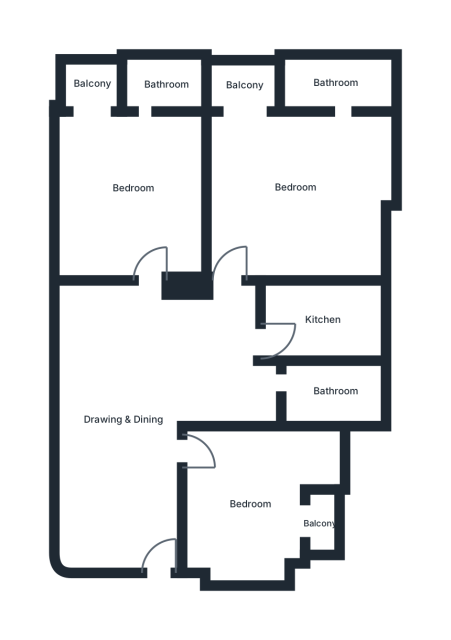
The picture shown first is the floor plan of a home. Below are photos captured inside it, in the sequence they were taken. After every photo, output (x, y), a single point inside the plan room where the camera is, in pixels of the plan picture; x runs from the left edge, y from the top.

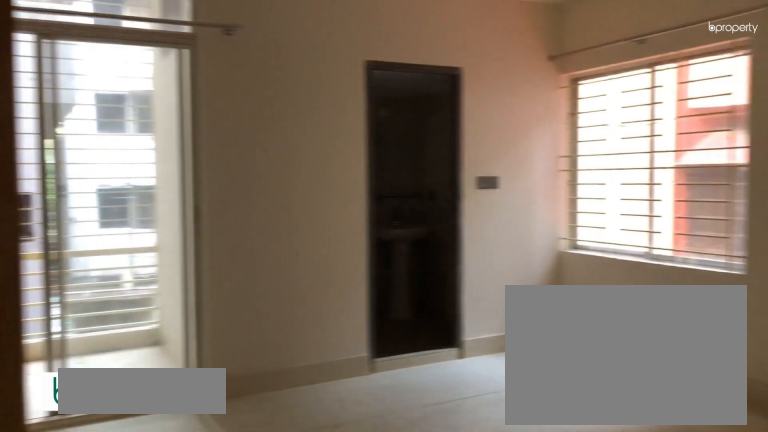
(298, 187)
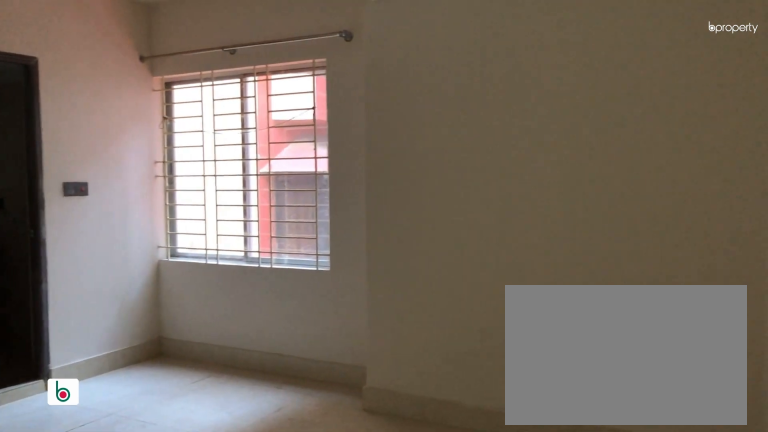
(298, 187)
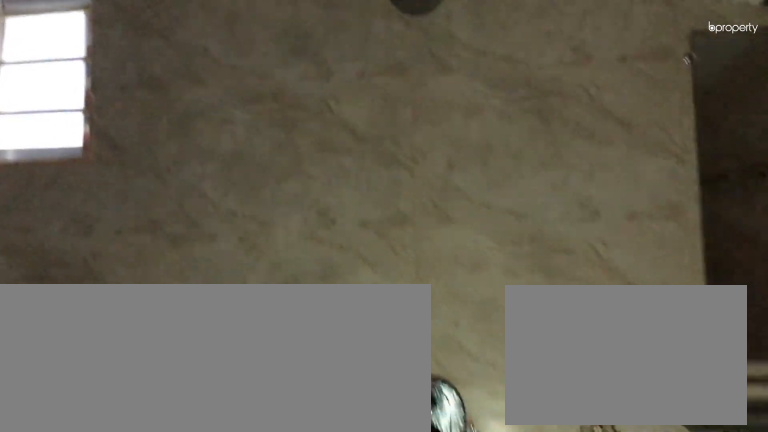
(339, 87)
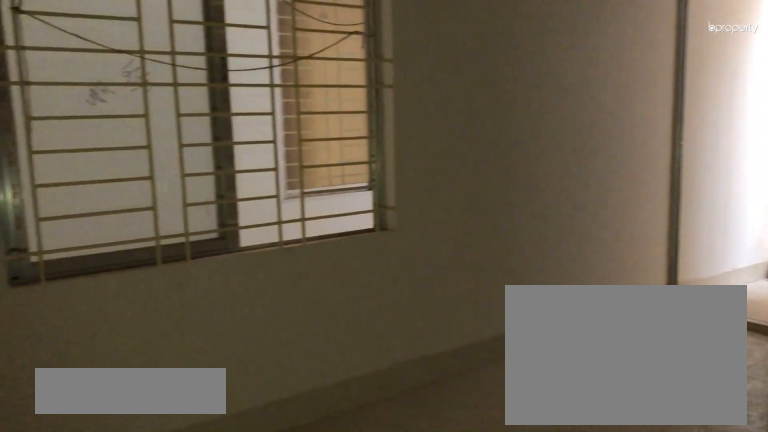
(137, 187)
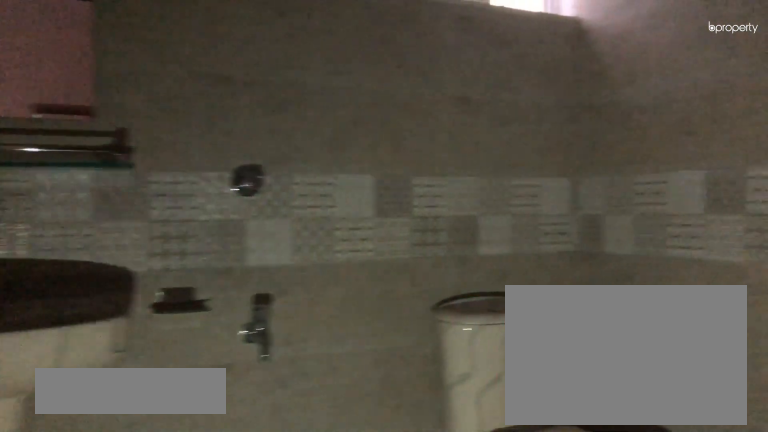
(172, 87)
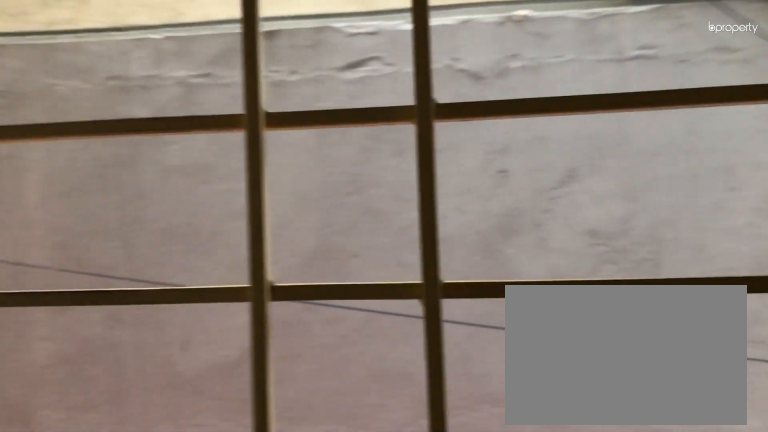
(94, 84)
